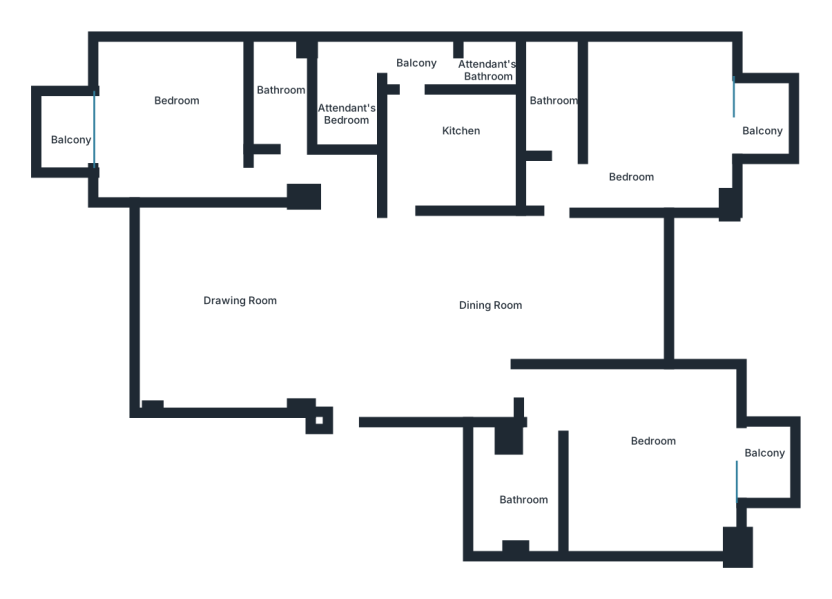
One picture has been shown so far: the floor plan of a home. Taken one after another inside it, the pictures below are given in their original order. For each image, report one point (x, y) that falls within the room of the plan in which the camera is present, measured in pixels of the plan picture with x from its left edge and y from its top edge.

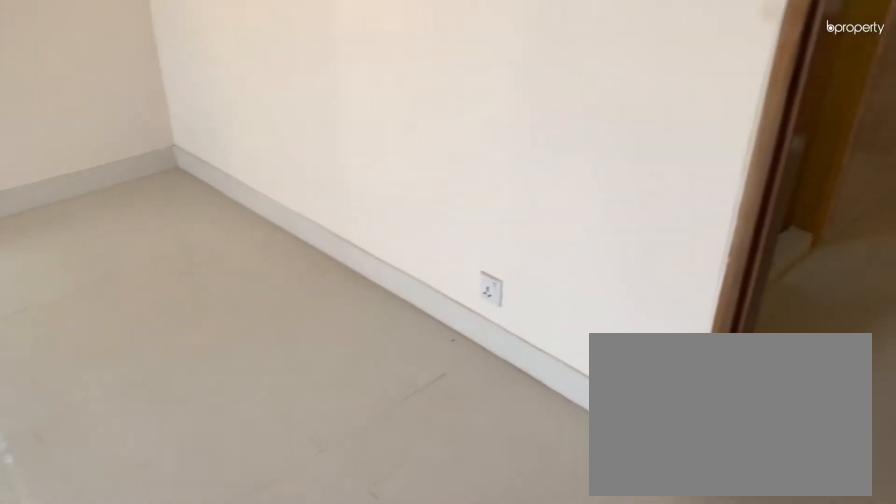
(177, 122)
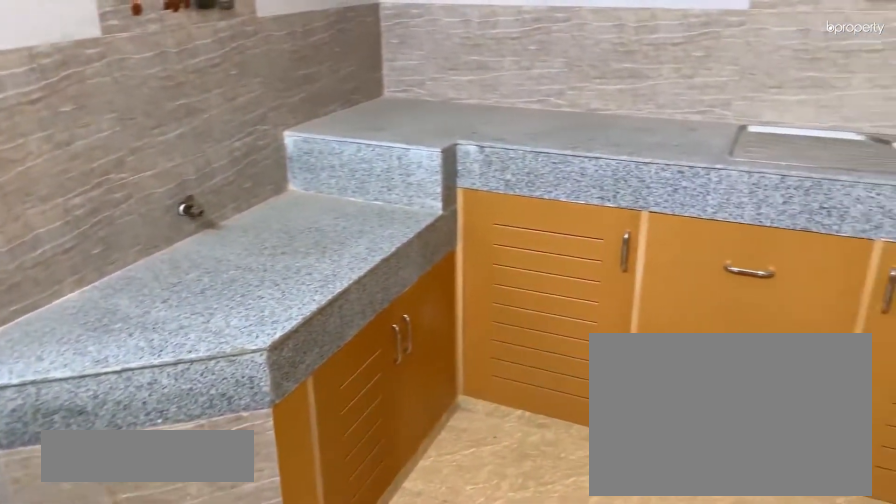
(444, 145)
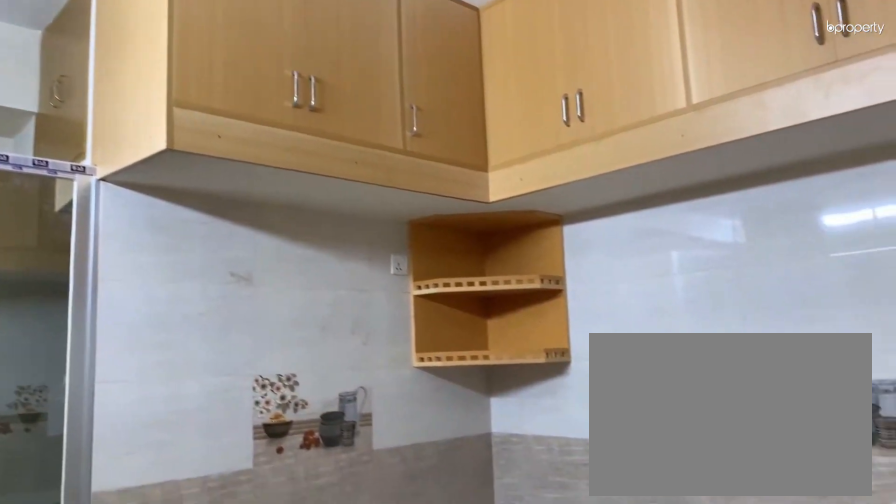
(435, 152)
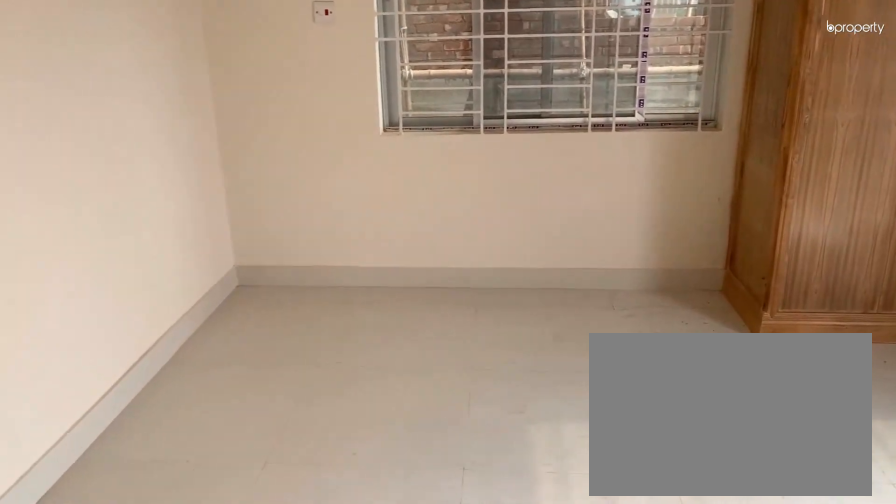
(658, 129)
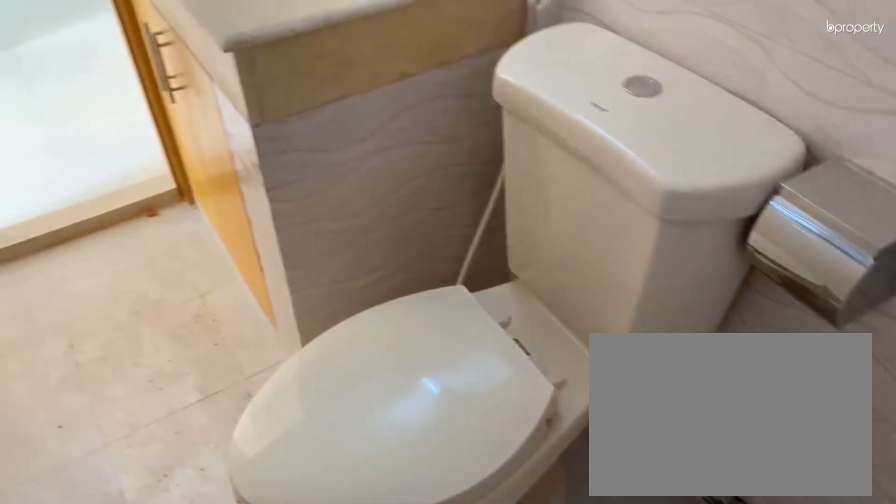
(553, 109)
